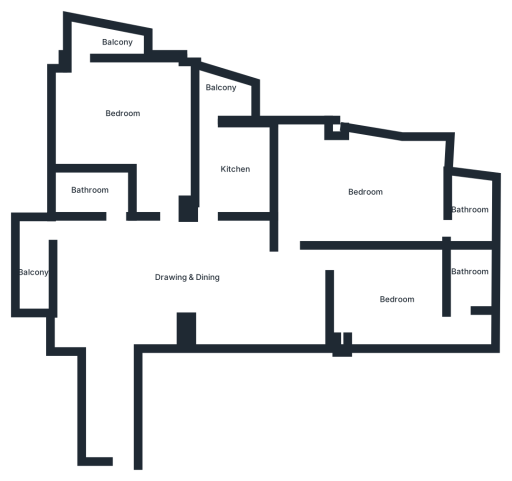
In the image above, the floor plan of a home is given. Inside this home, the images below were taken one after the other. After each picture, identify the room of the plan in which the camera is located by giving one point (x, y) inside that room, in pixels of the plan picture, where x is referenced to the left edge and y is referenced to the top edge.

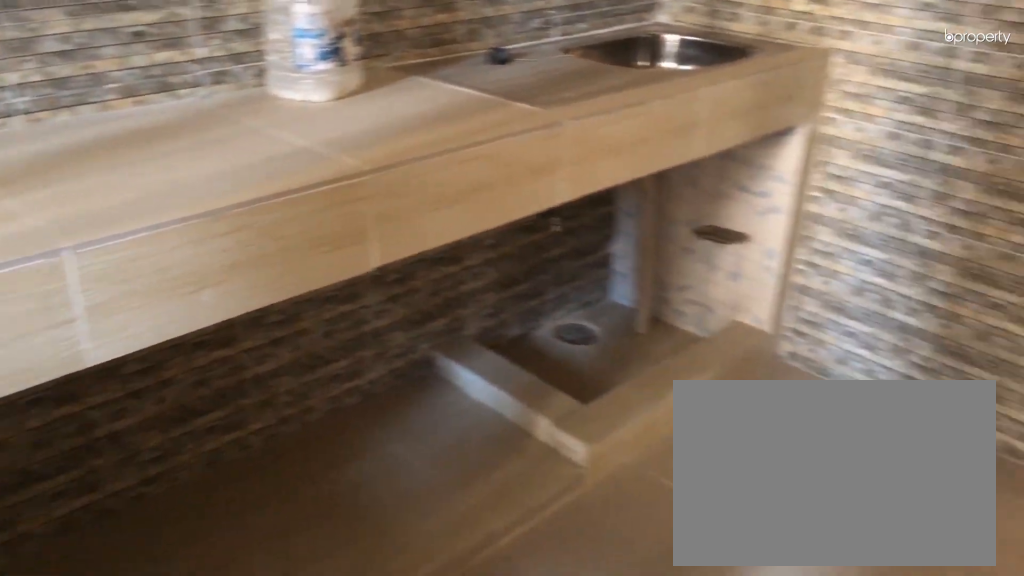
(235, 167)
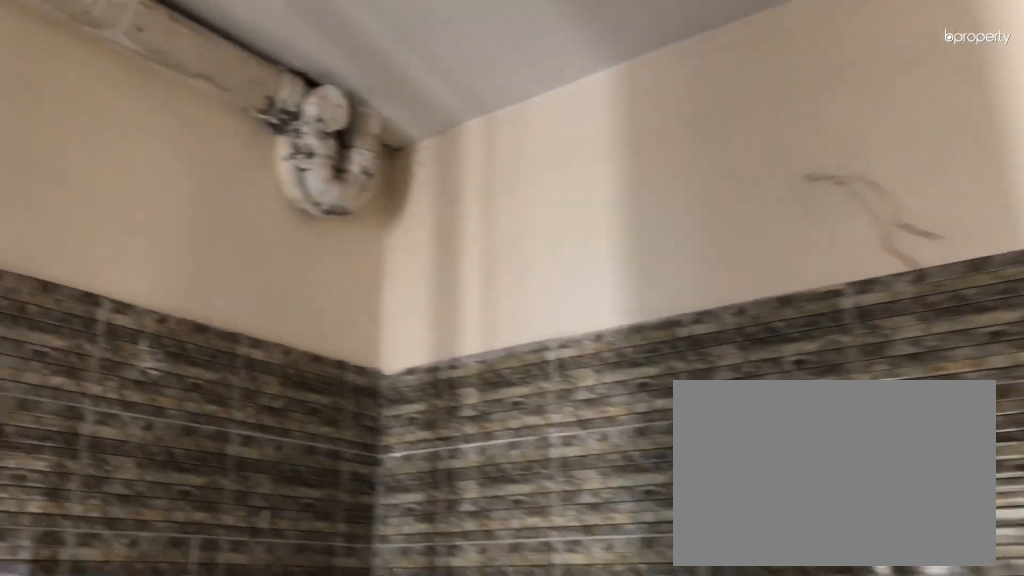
(235, 167)
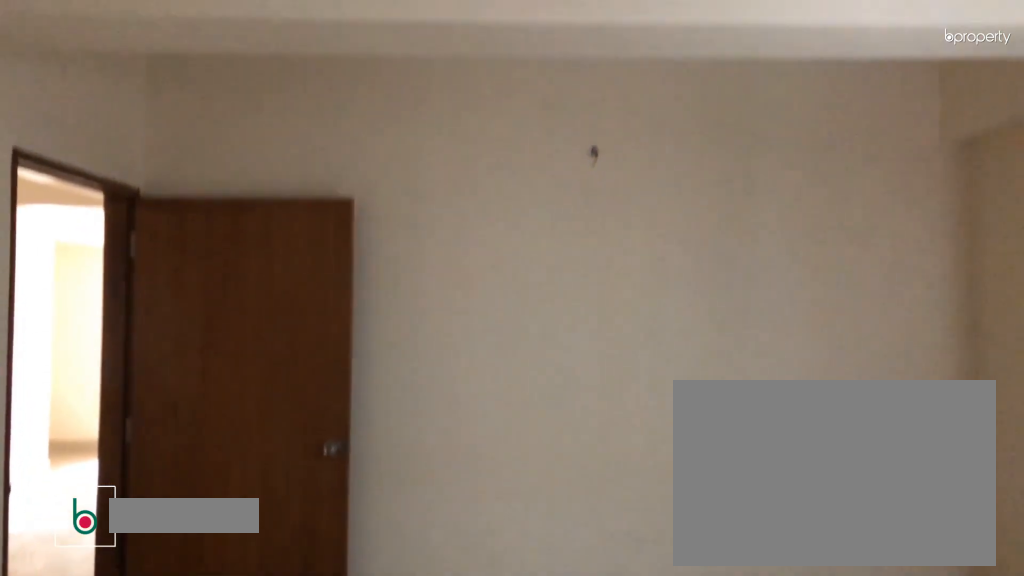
(359, 195)
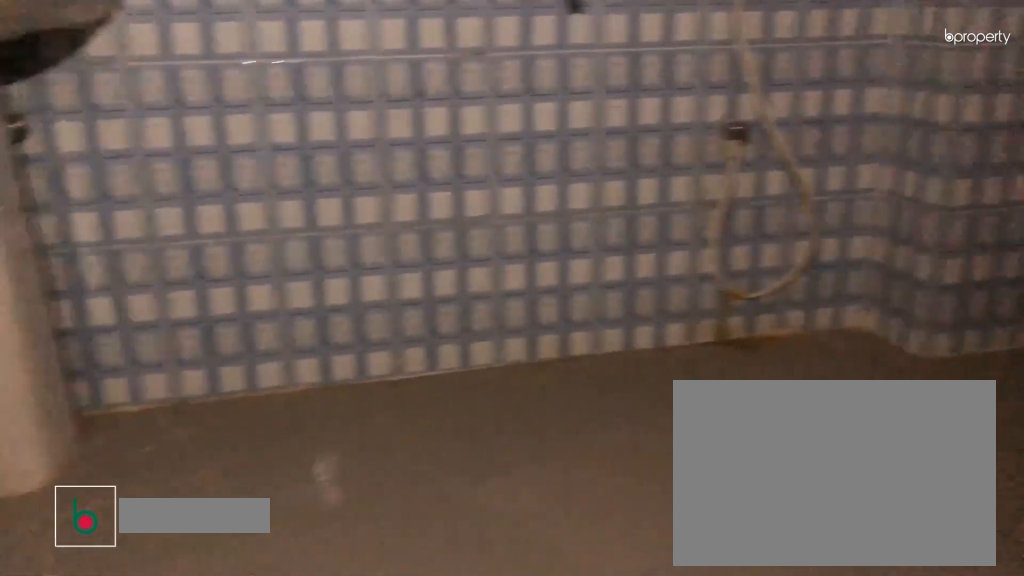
(471, 209)
